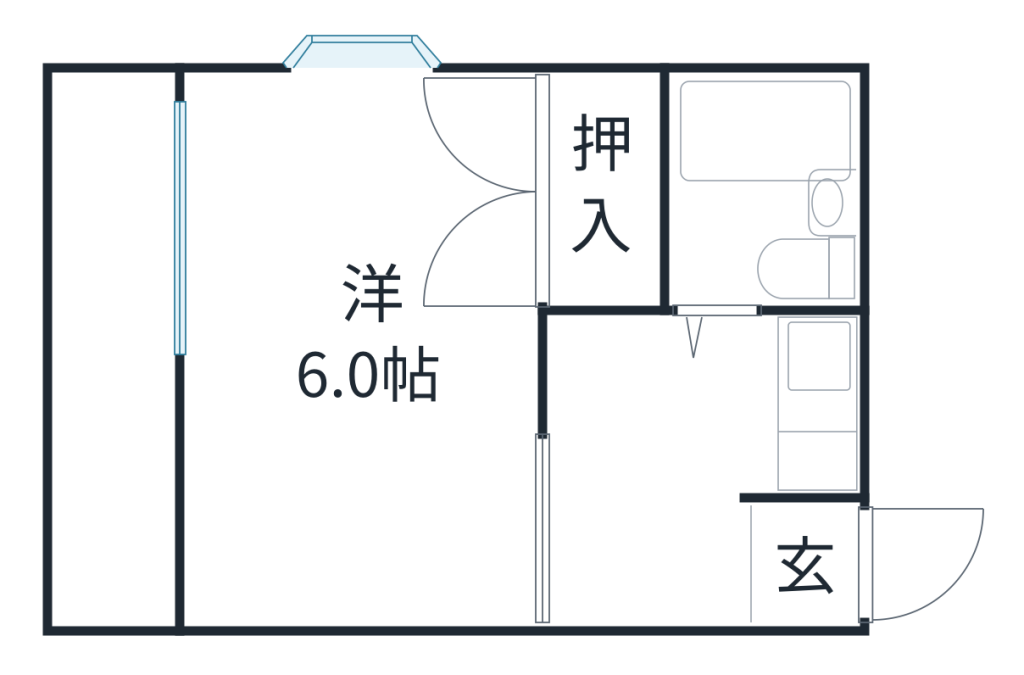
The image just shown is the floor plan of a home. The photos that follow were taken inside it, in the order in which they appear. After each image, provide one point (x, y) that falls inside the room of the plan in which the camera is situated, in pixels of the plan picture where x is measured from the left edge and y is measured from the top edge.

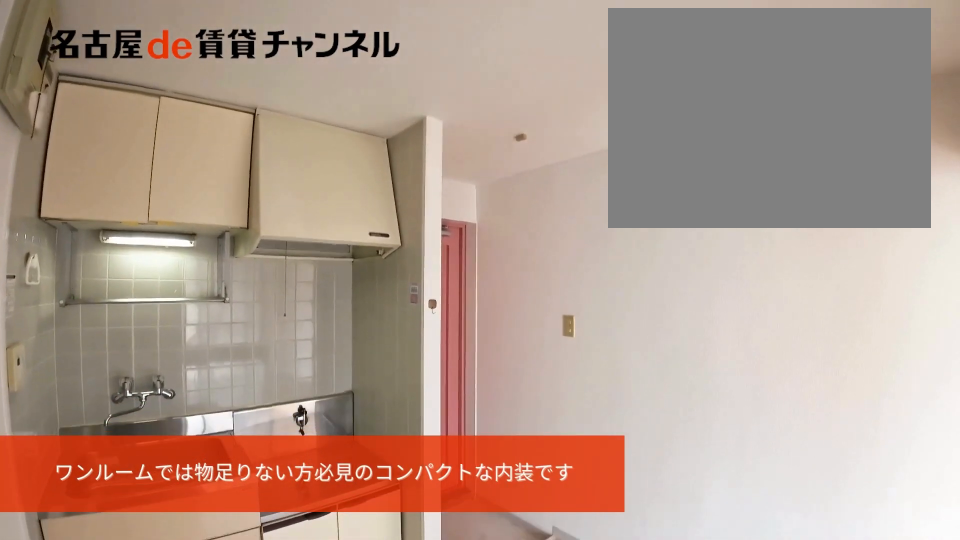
(652, 468)
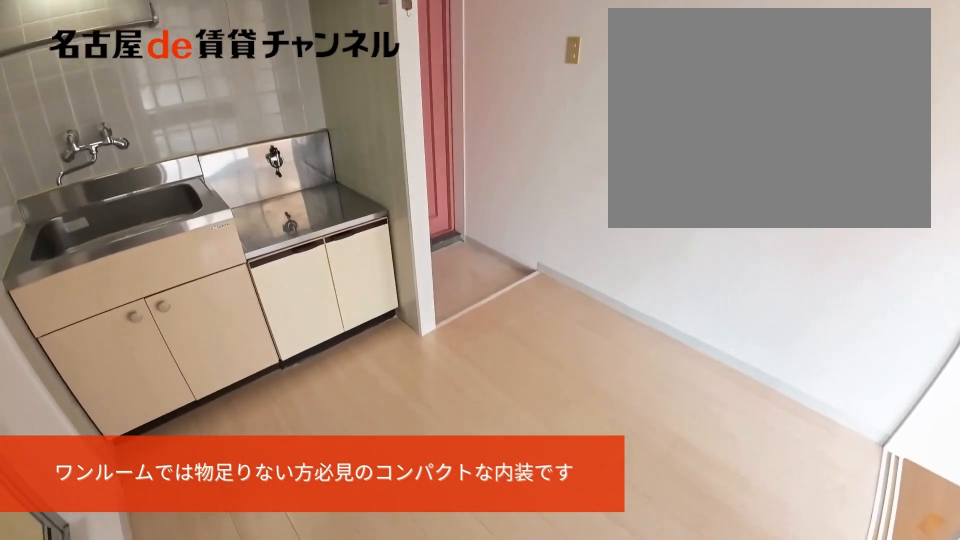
(652, 468)
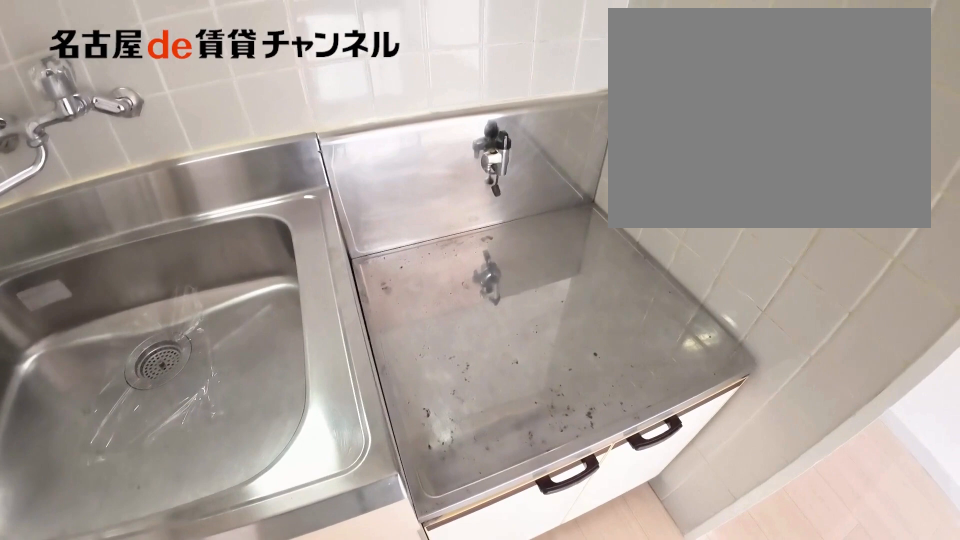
(824, 411)
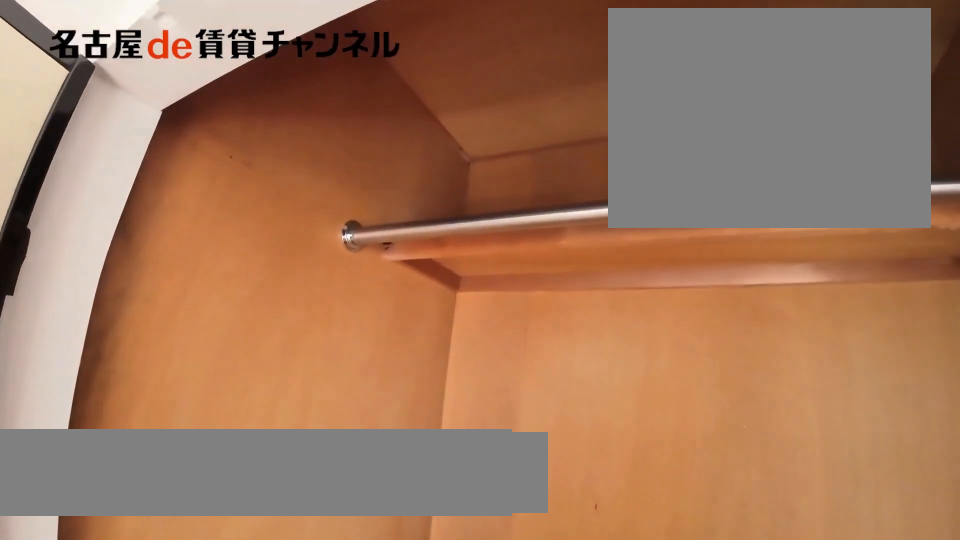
(603, 190)
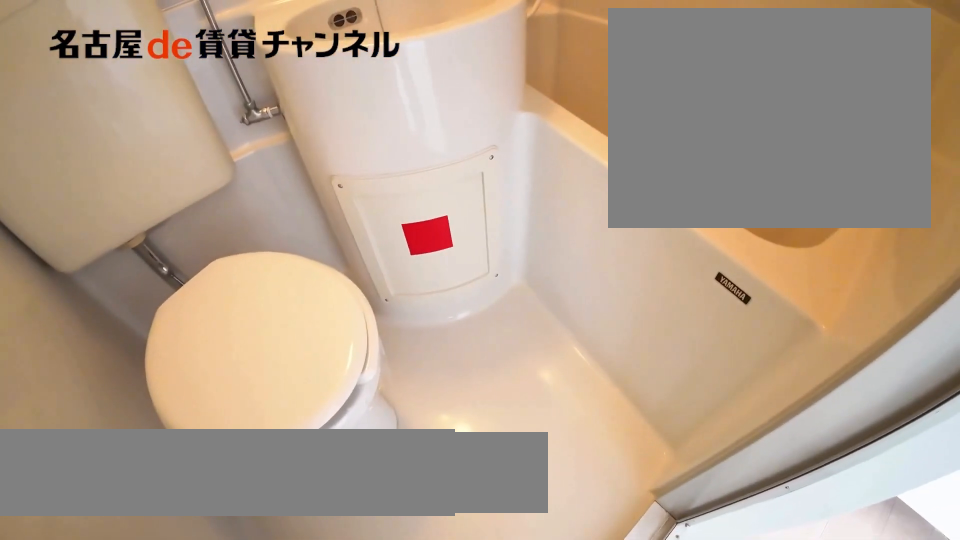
(763, 186)
